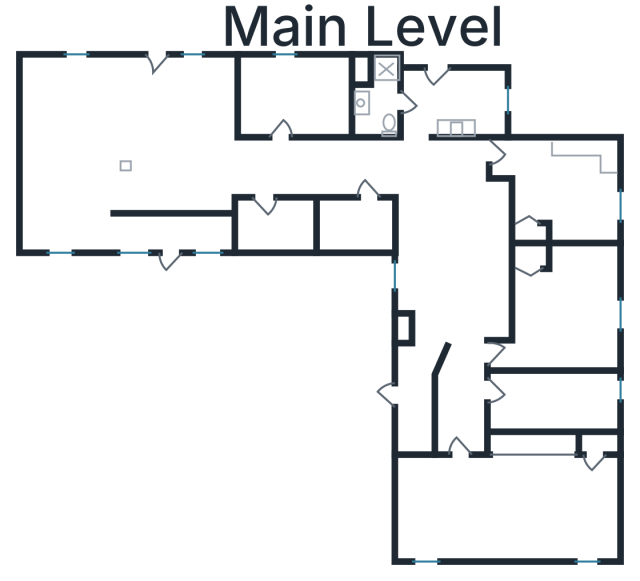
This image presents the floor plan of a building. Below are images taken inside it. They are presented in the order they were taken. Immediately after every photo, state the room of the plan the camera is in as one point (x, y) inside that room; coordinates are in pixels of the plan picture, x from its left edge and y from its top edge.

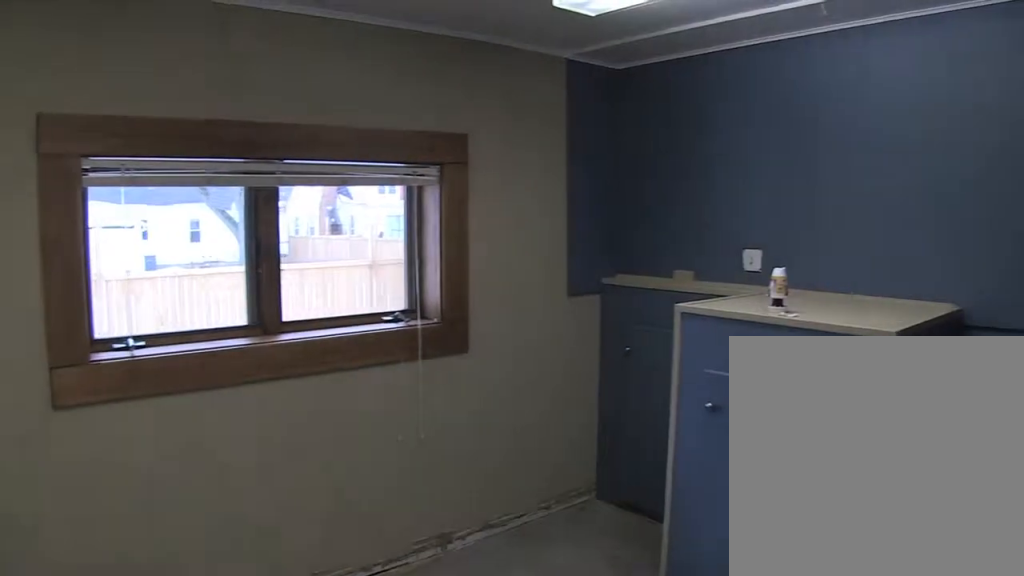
(295, 96)
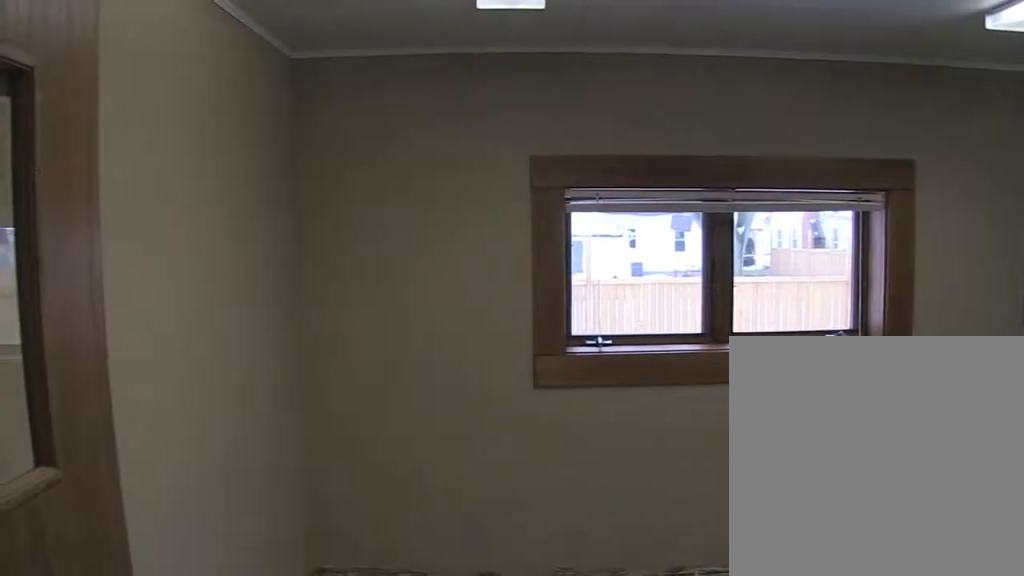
(295, 96)
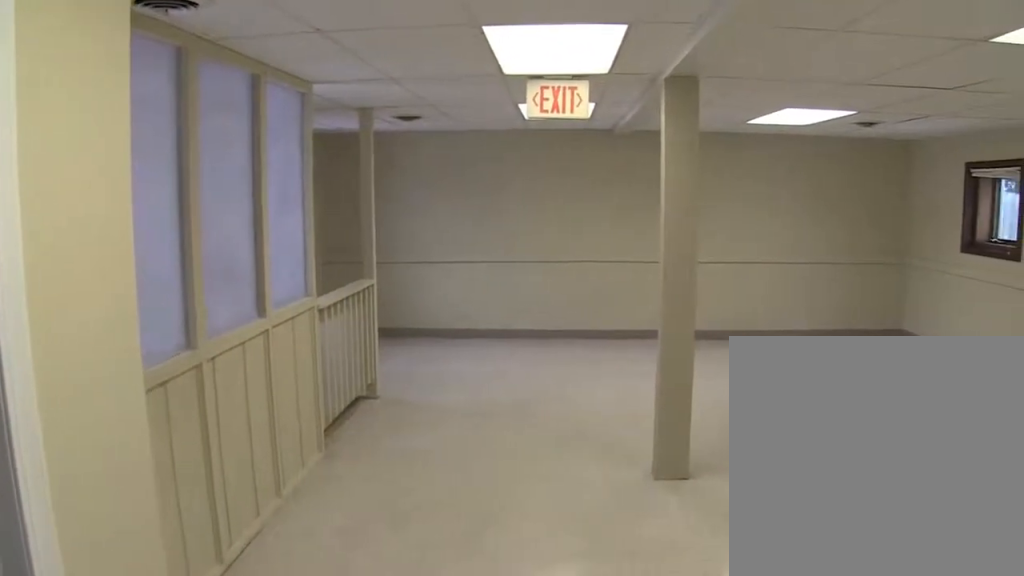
(122, 143)
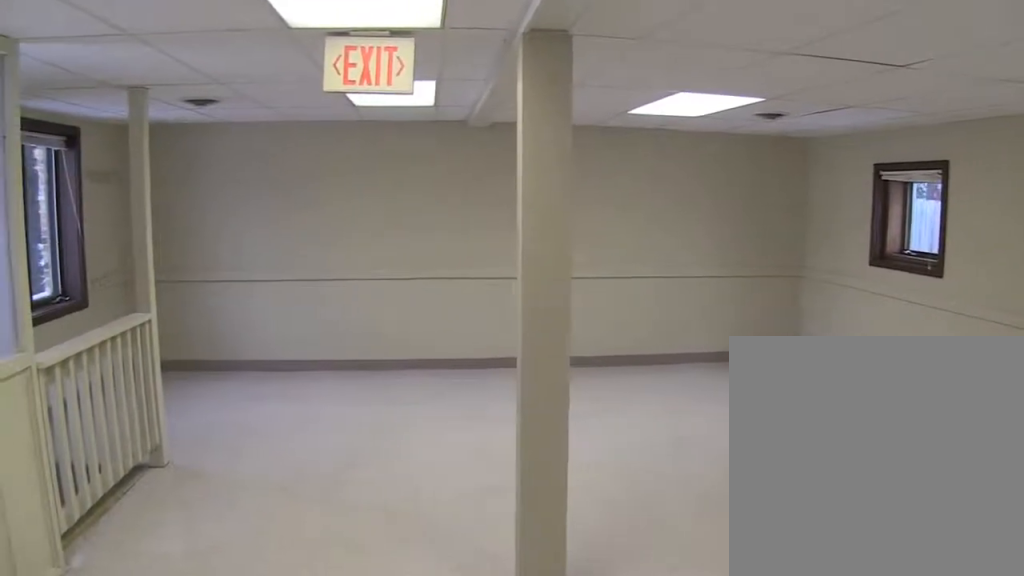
(122, 143)
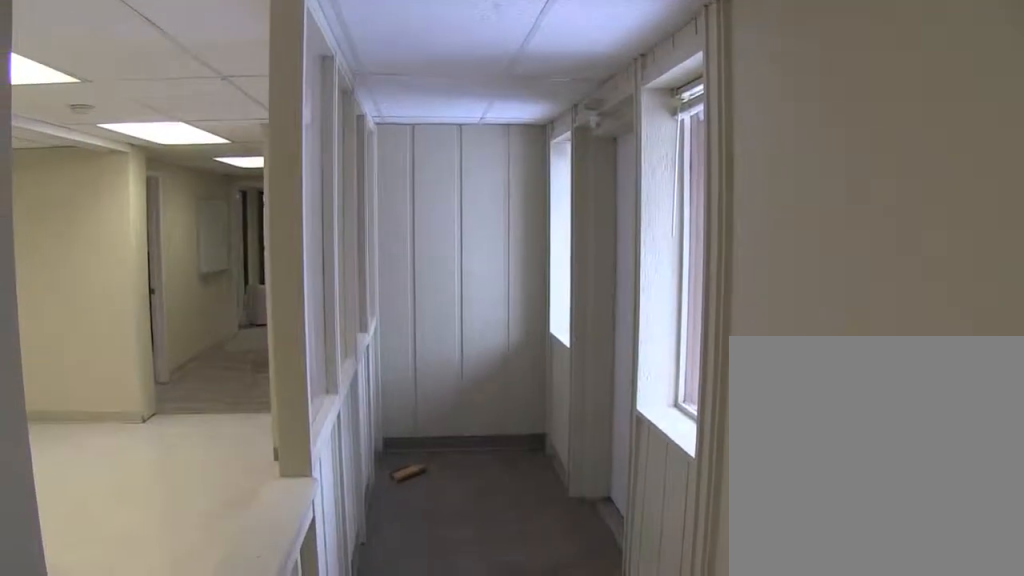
(173, 234)
